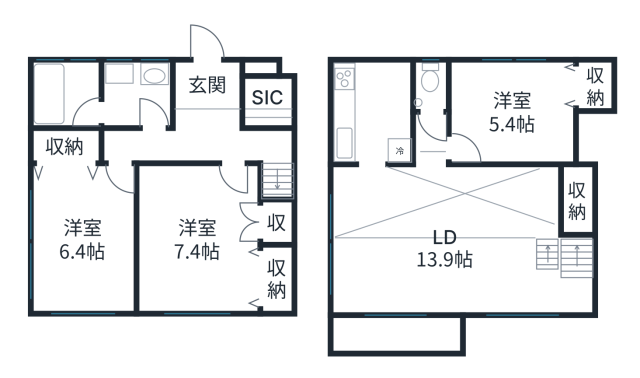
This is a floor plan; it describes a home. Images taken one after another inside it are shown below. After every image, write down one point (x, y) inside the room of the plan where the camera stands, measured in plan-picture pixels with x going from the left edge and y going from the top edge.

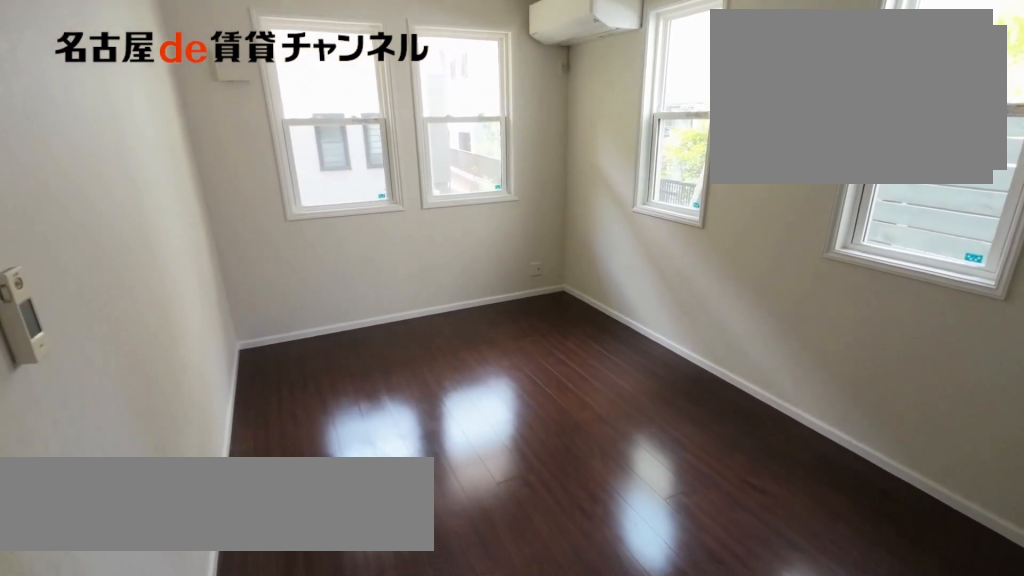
(84, 227)
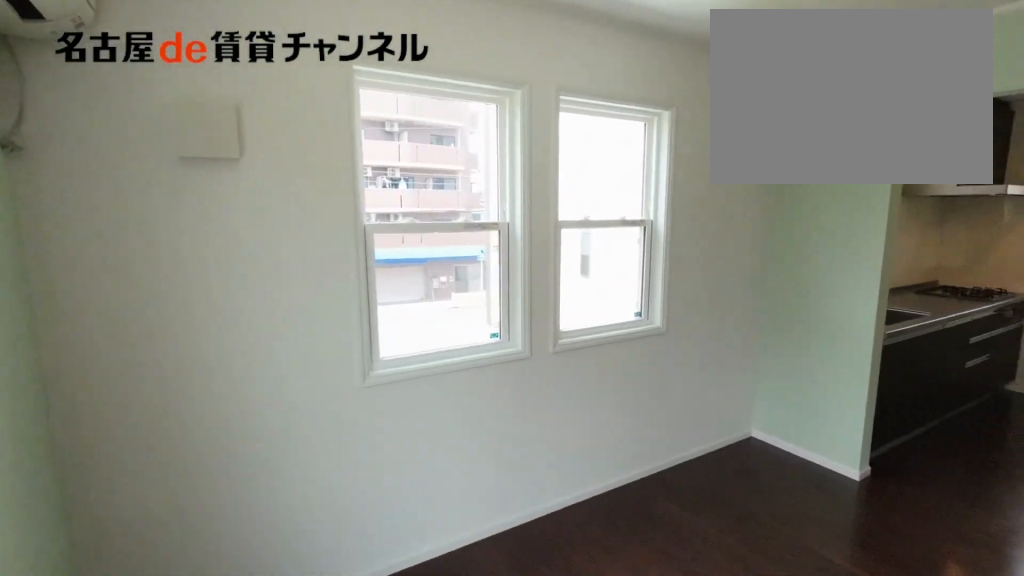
(462, 242)
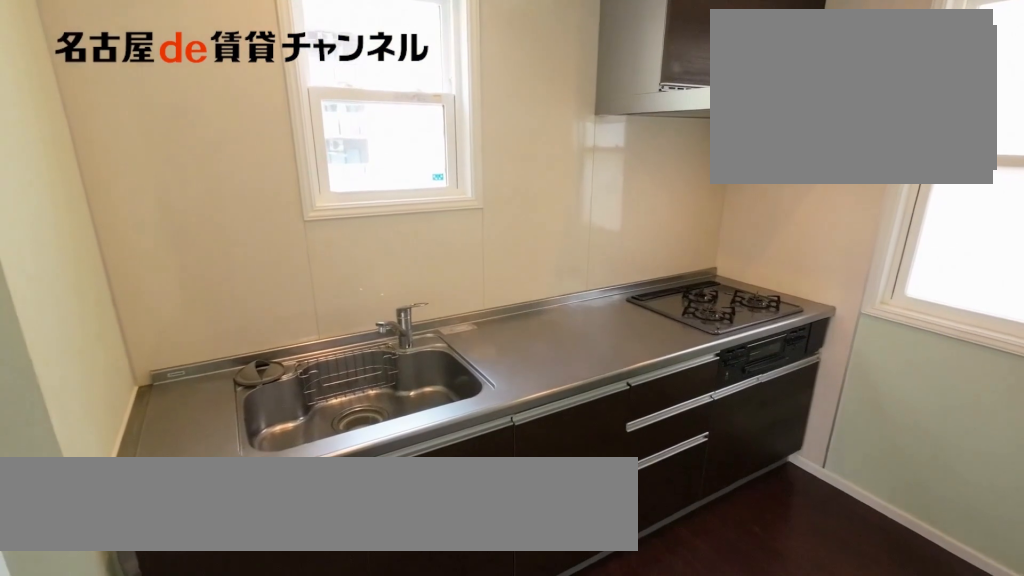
(371, 113)
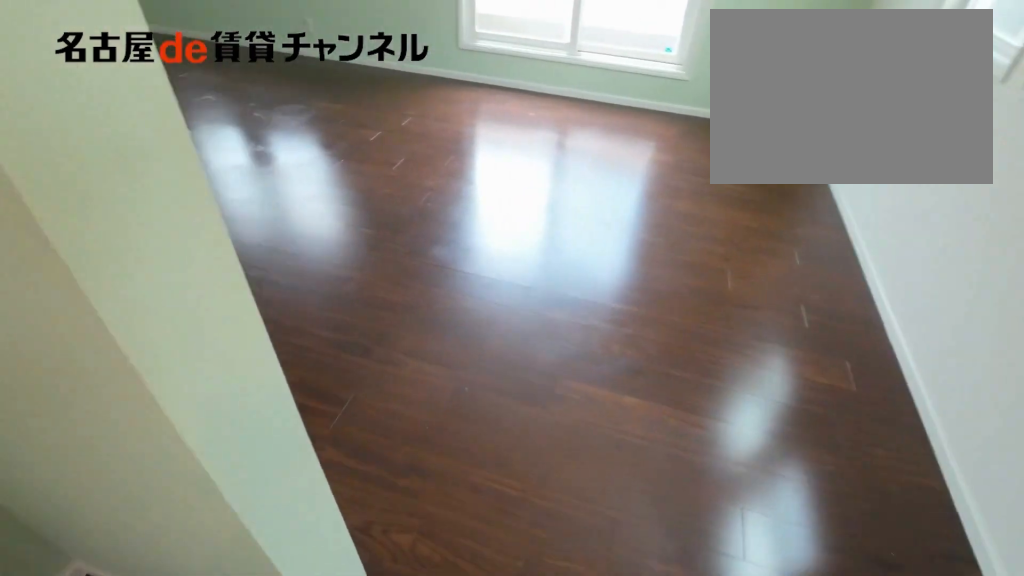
(371, 112)
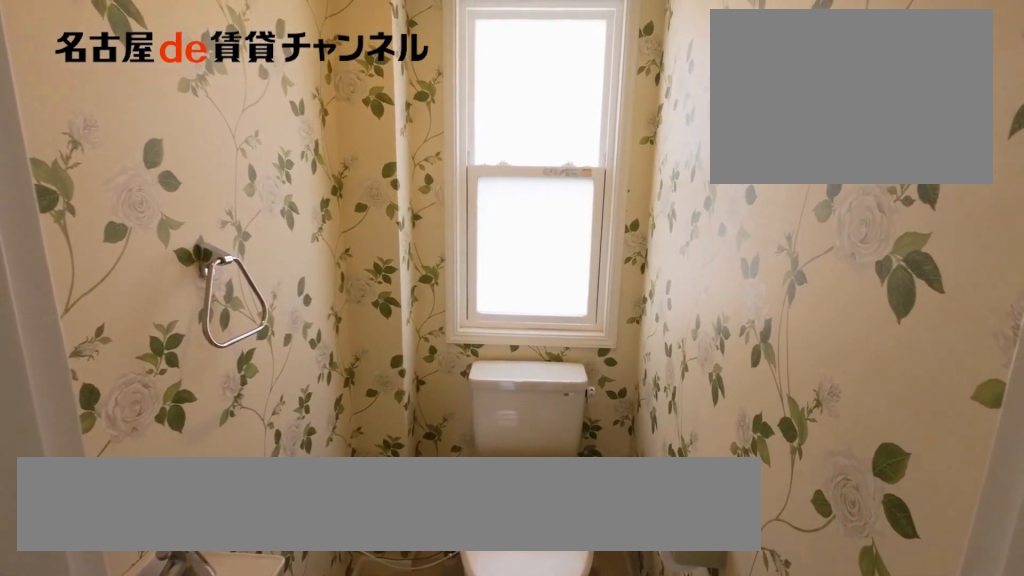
(430, 87)
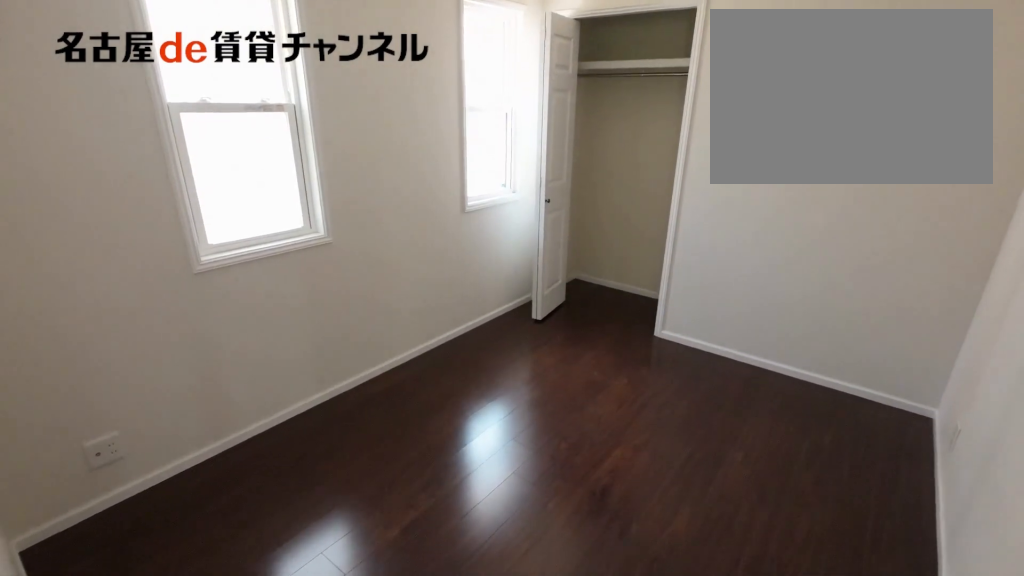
(522, 109)
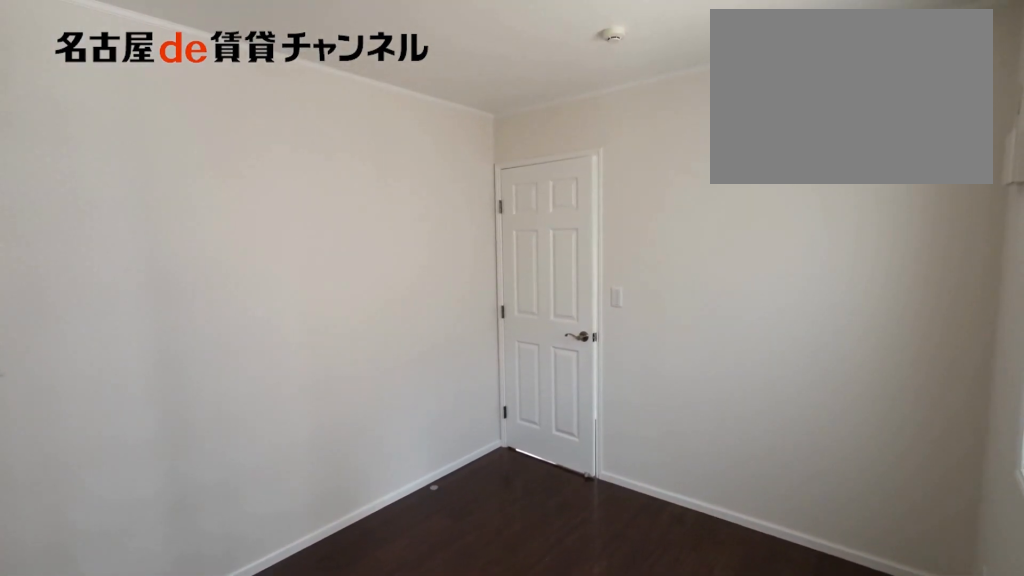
(522, 109)
